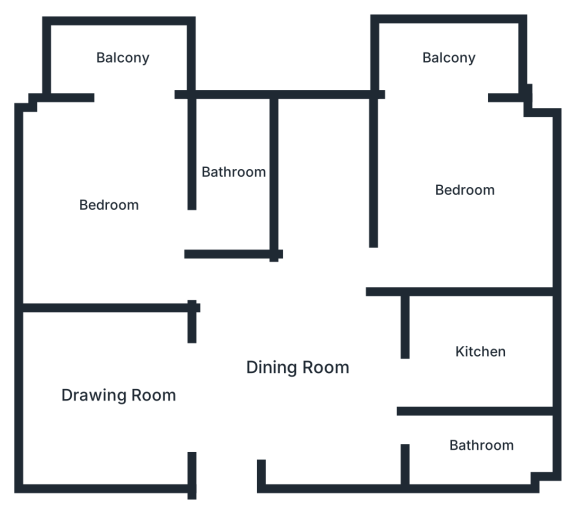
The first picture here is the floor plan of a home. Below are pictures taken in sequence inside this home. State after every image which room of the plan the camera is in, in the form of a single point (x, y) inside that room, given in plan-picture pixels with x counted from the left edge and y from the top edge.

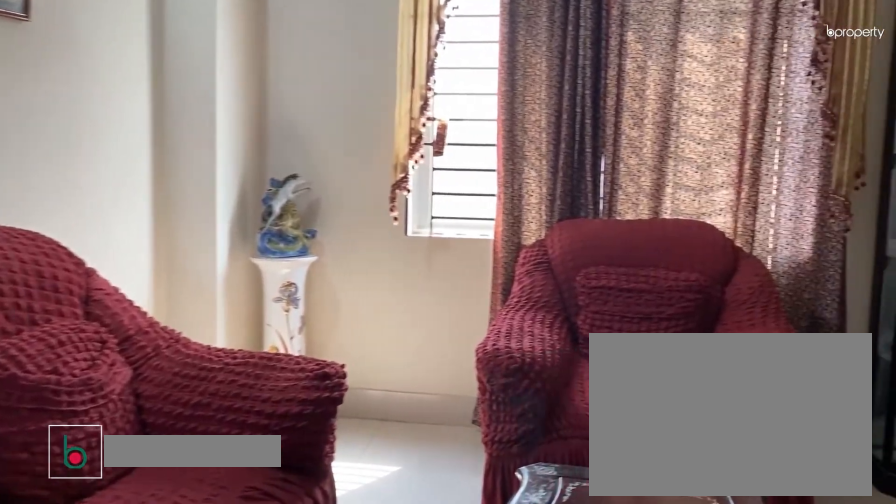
(115, 393)
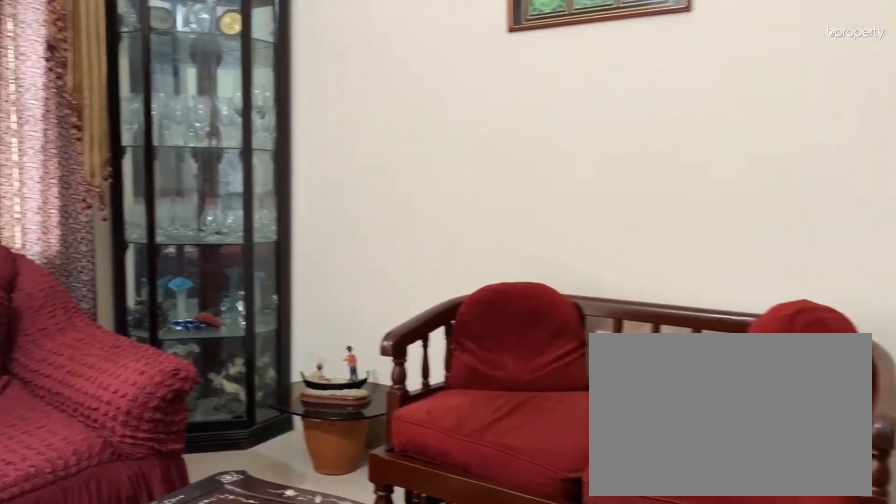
(116, 393)
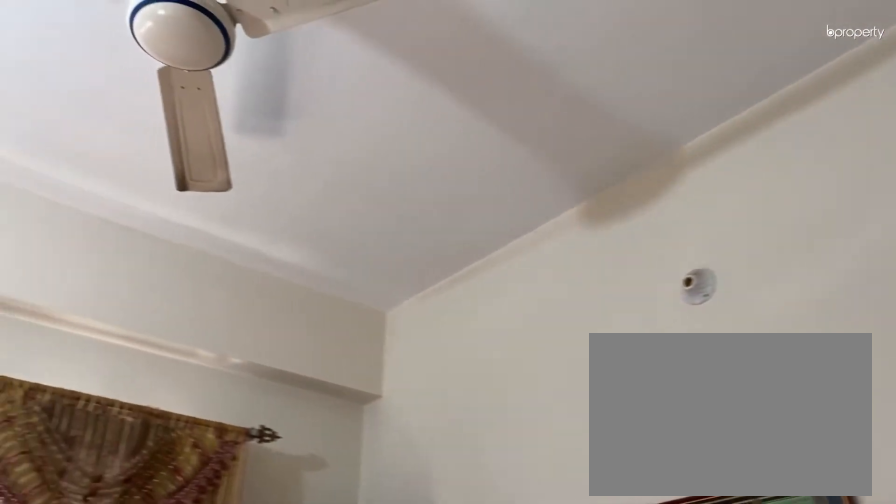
(115, 393)
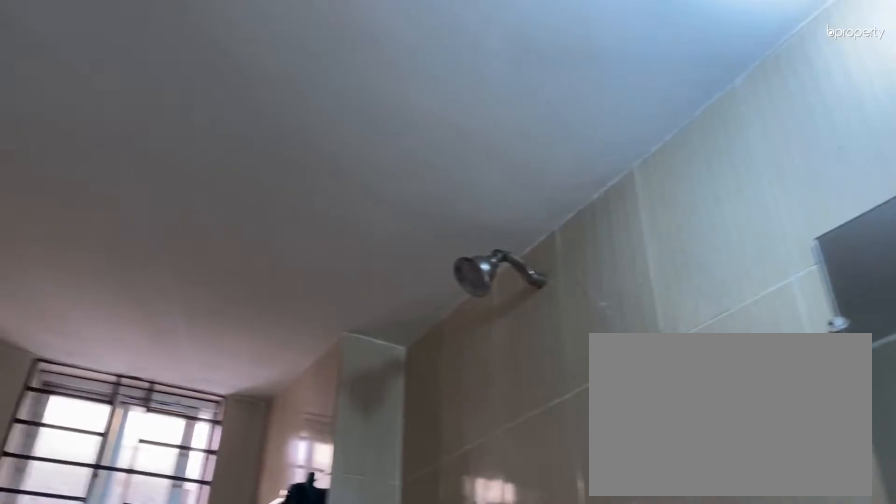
(481, 446)
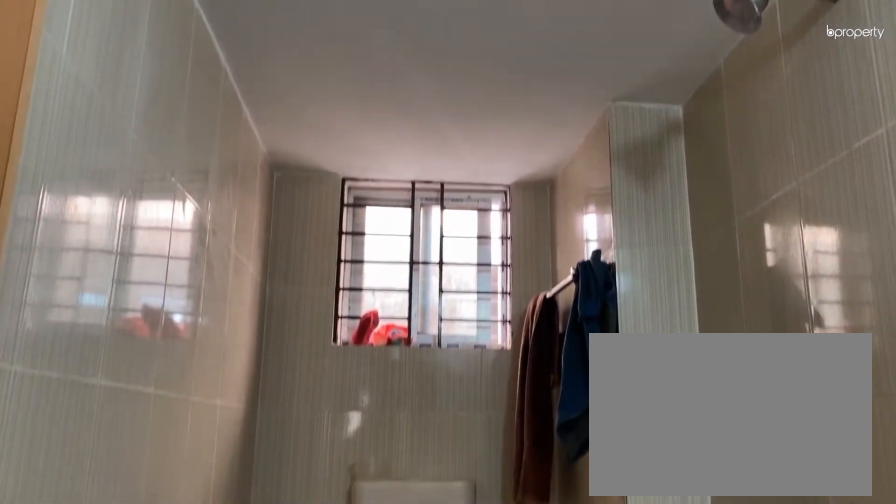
(481, 446)
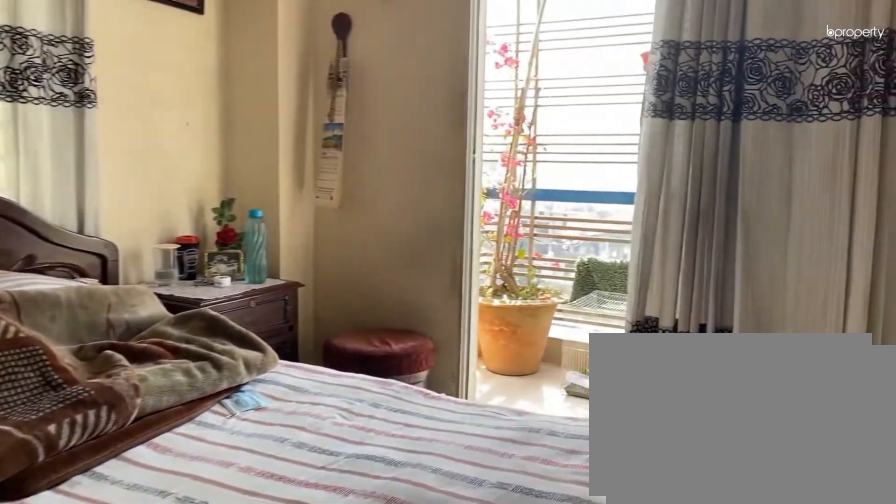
(108, 205)
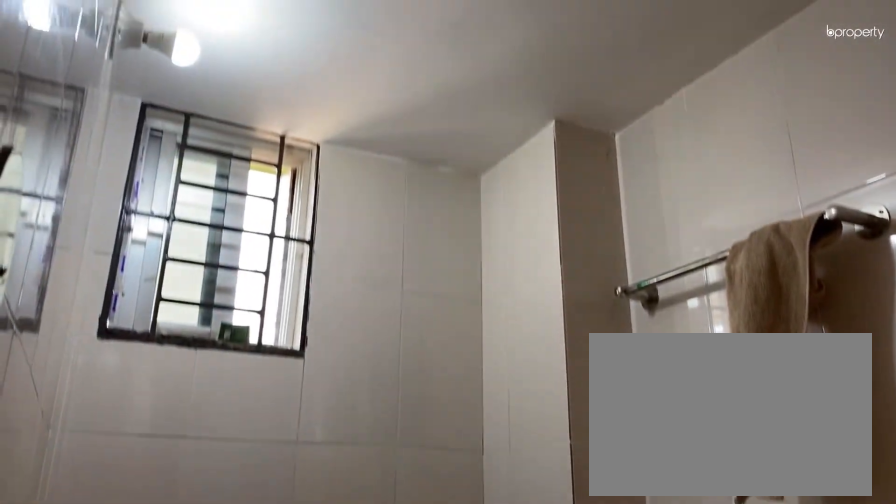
(233, 171)
